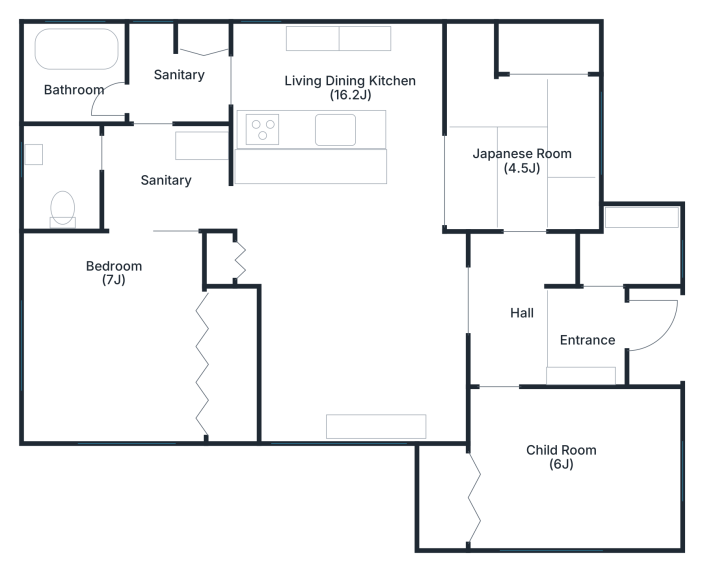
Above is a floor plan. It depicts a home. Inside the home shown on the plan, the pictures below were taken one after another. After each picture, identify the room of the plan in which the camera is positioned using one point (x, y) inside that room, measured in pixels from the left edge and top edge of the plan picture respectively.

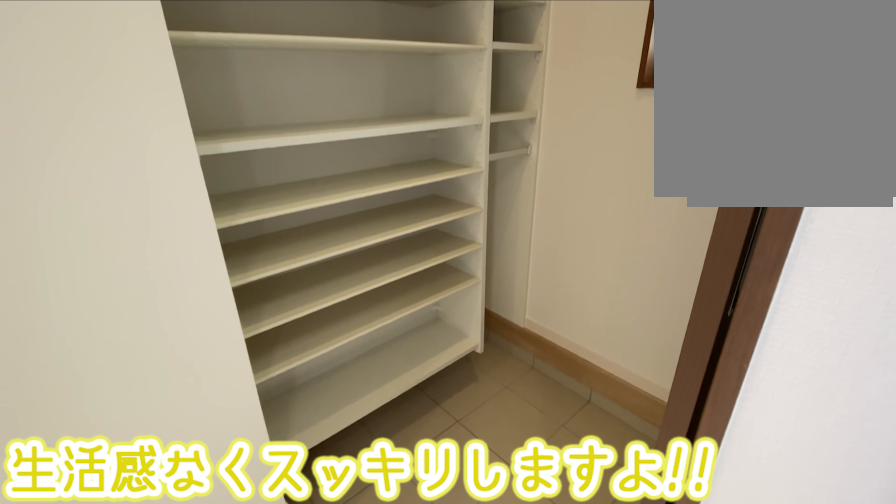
(632, 250)
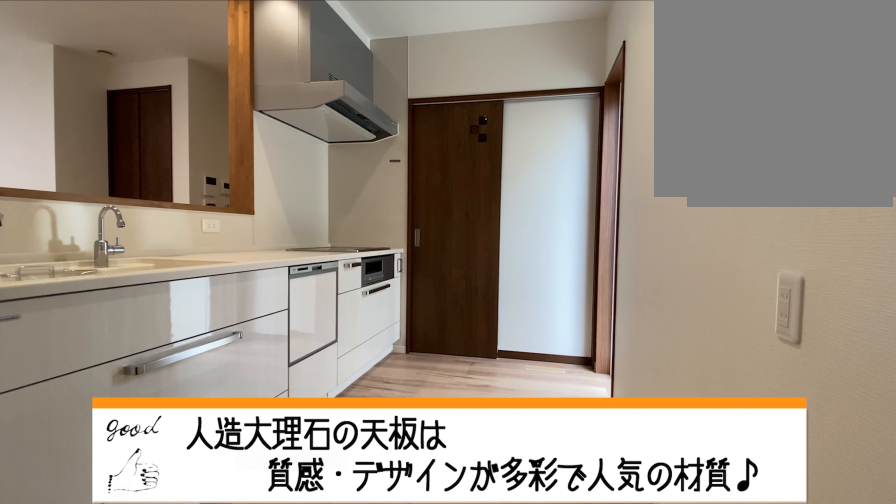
(314, 84)
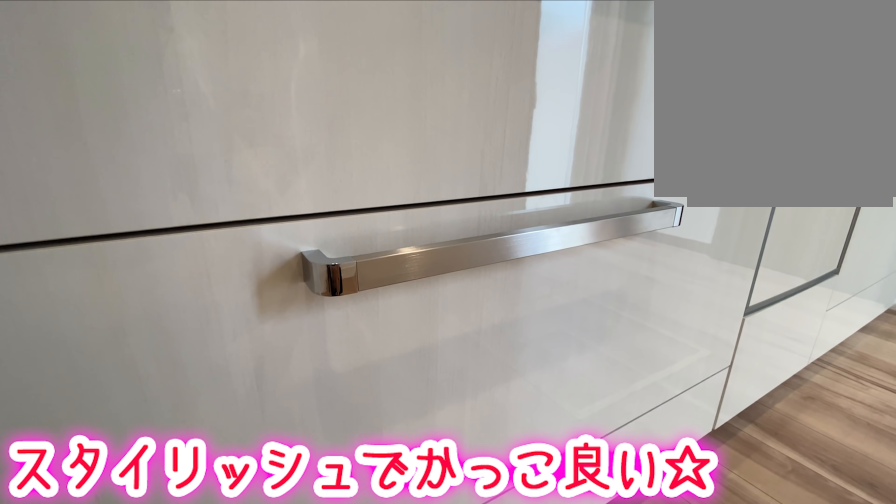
(314, 83)
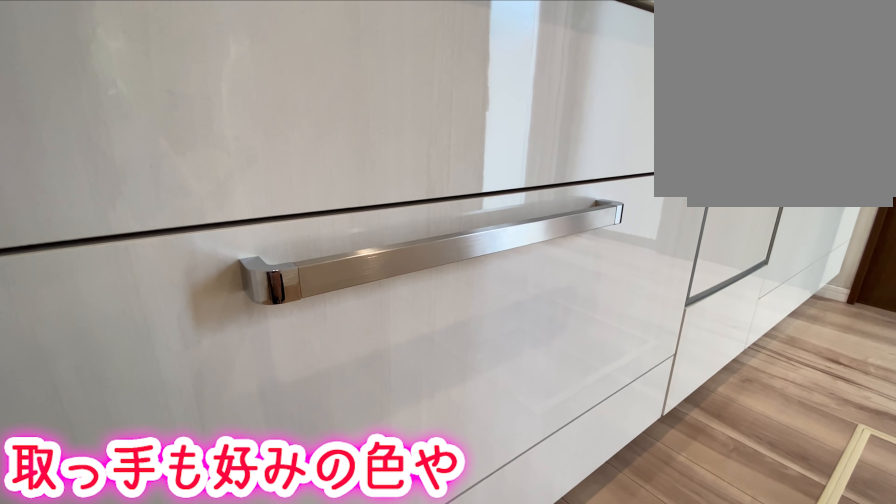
(314, 84)
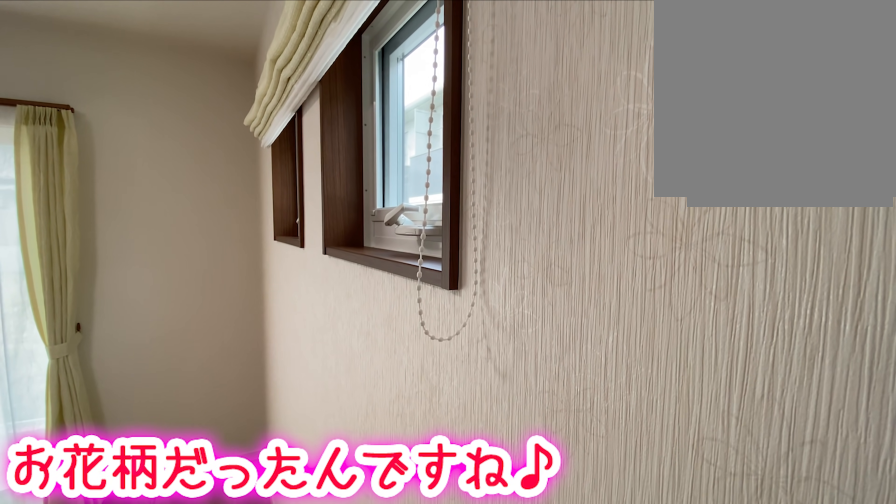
(115, 352)
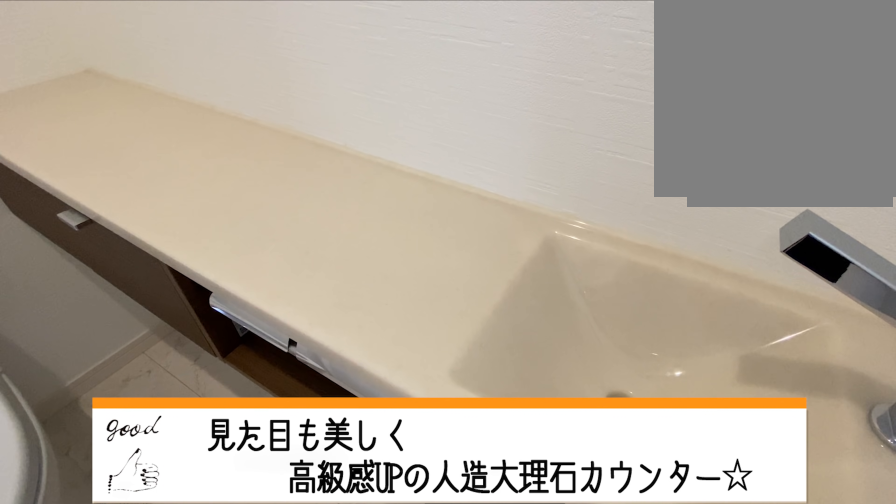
(66, 179)
